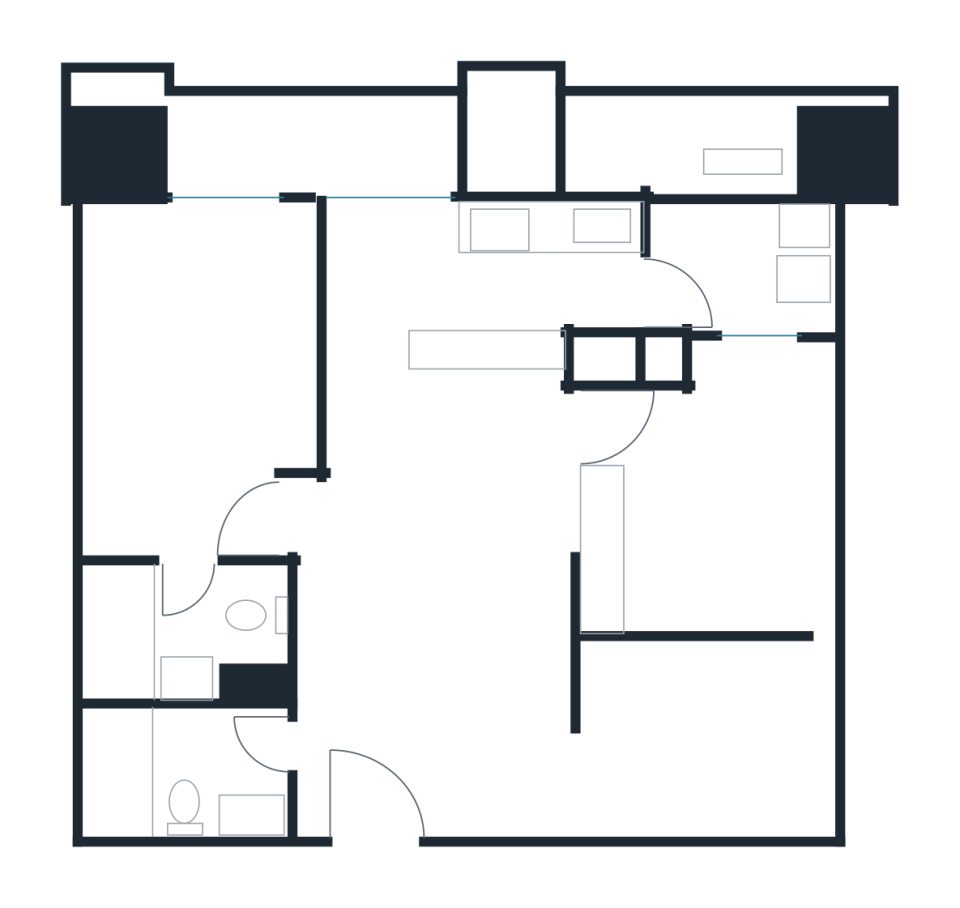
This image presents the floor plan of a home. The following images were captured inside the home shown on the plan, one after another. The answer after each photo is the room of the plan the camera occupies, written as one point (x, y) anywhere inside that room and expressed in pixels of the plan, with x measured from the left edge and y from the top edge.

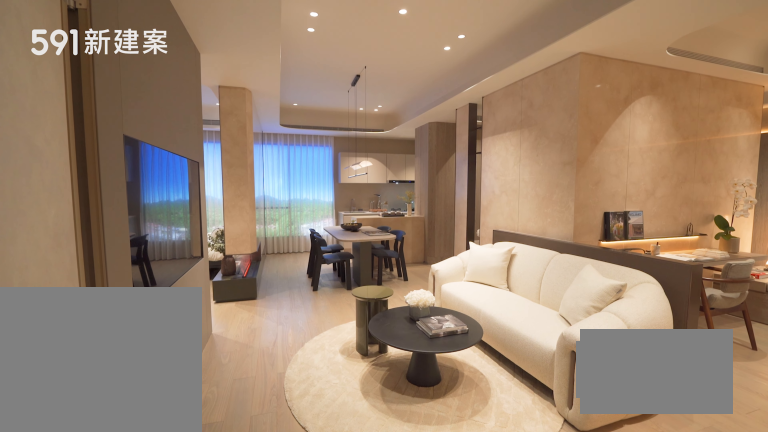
(433, 667)
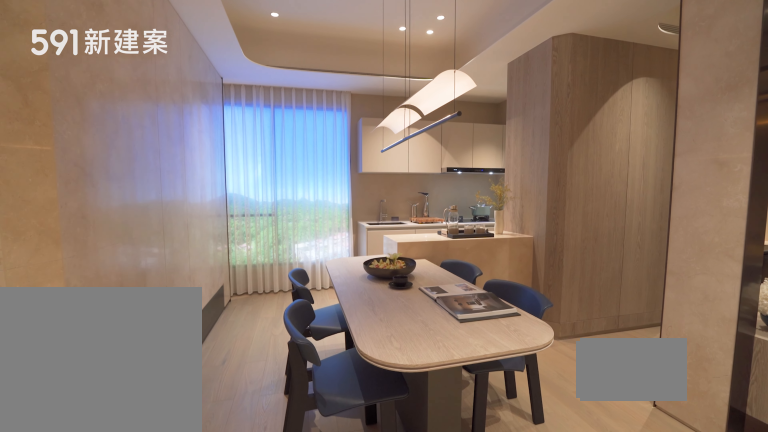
(452, 429)
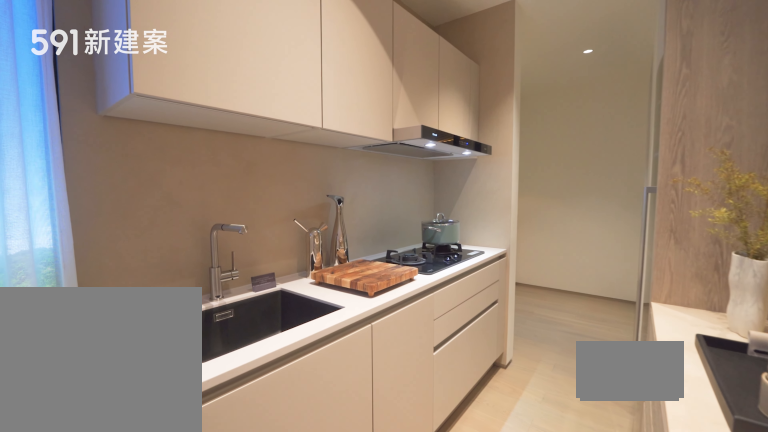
(555, 275)
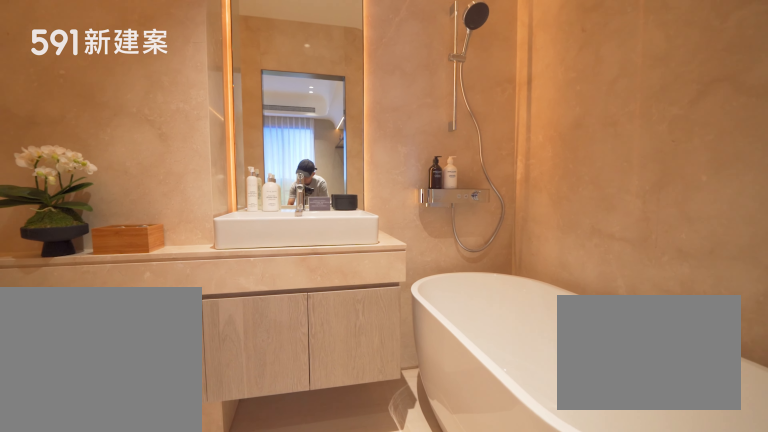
(188, 634)
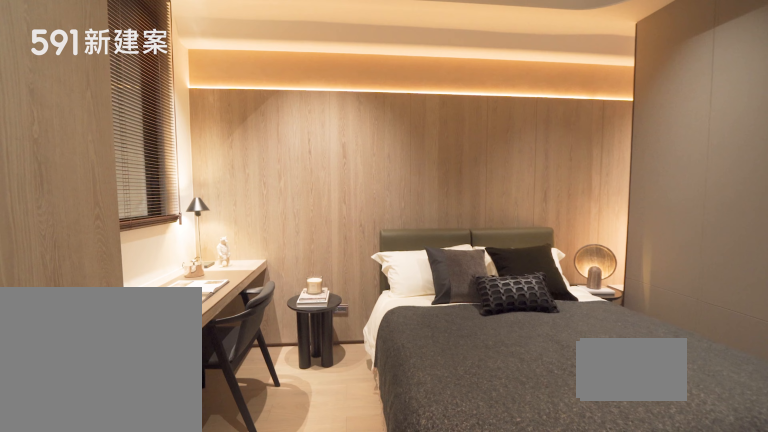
(716, 499)
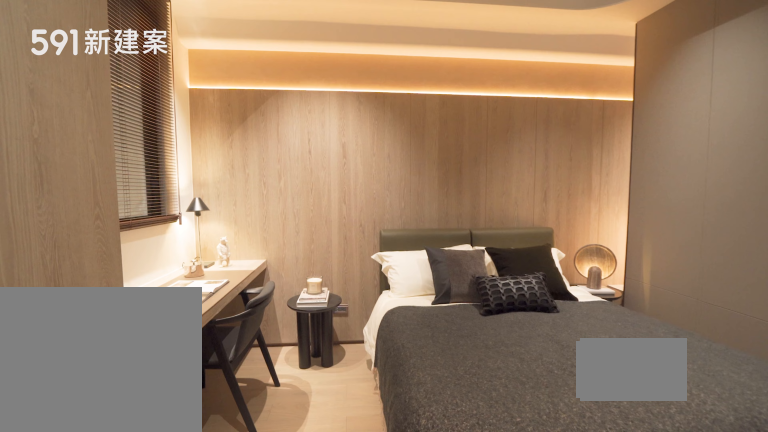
(716, 499)
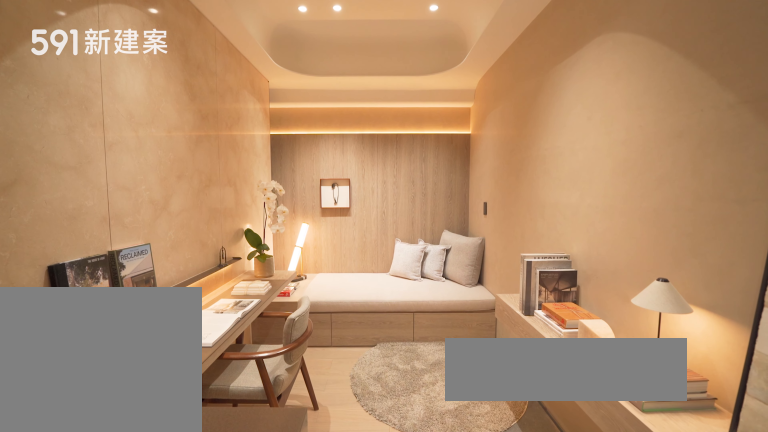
(713, 738)
